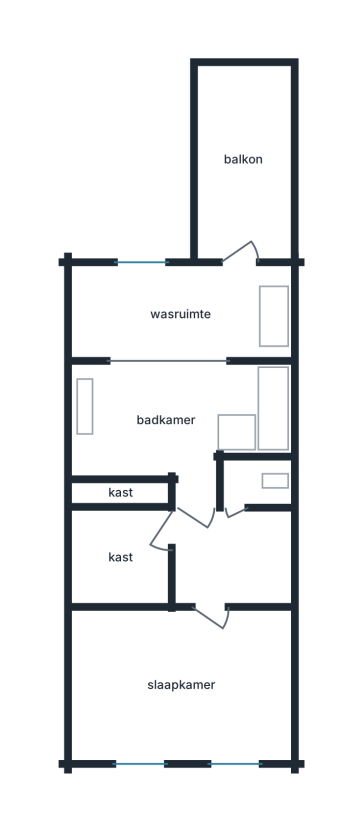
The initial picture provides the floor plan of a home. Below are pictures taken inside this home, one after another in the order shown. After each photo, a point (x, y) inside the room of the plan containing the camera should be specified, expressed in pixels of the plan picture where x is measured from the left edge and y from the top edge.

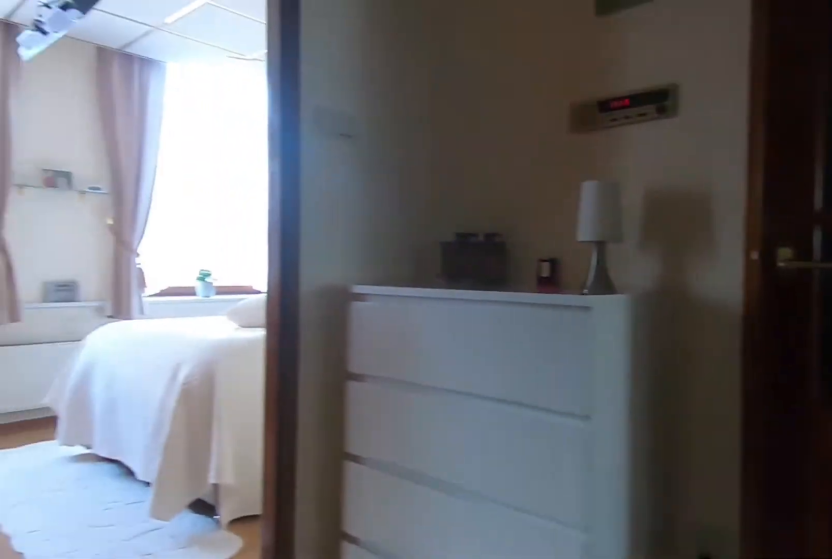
(215, 543)
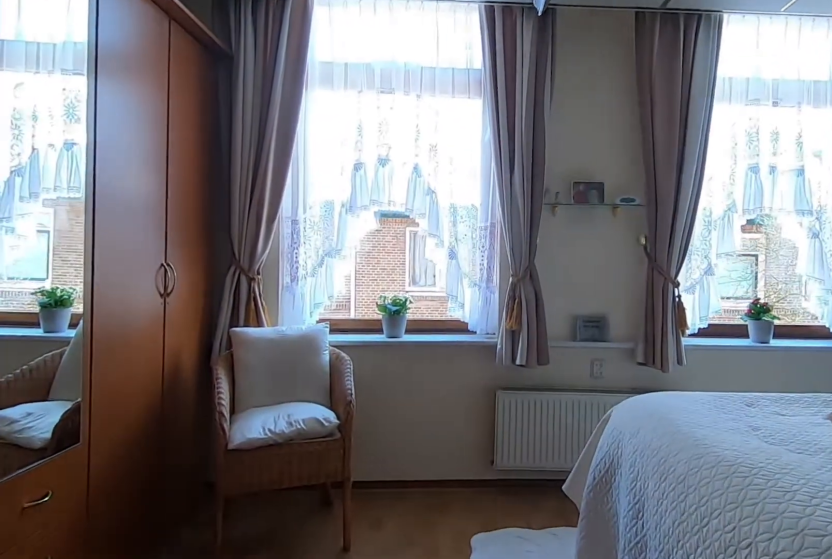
(179, 688)
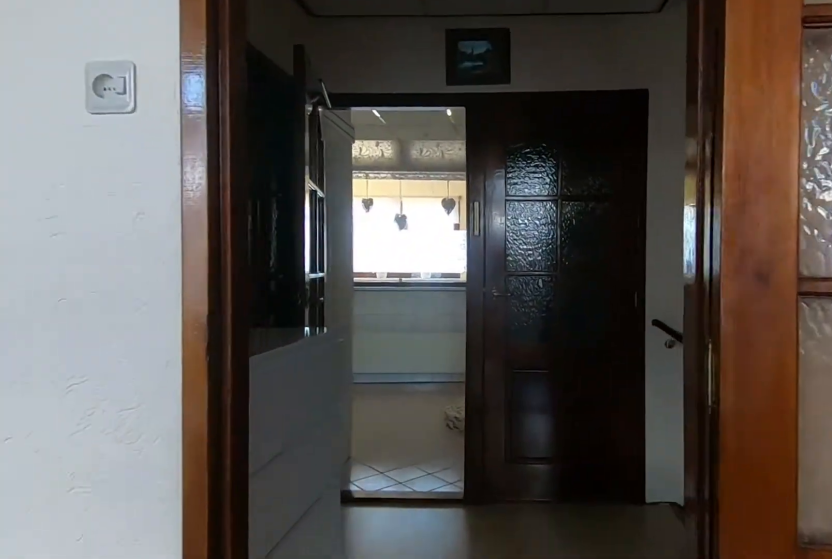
(179, 688)
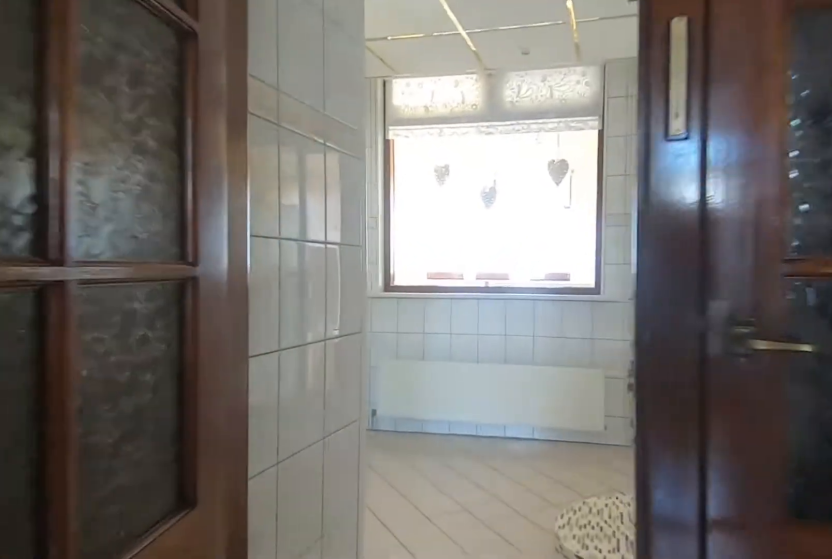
(215, 541)
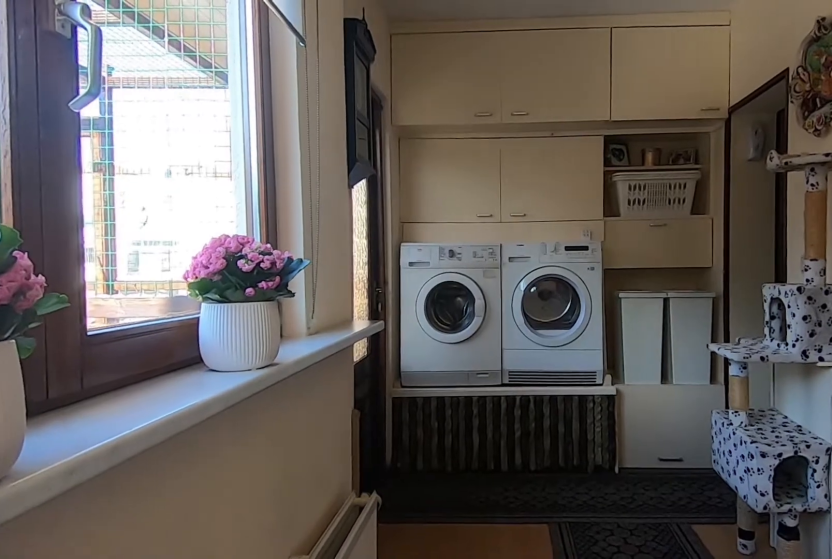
(156, 312)
